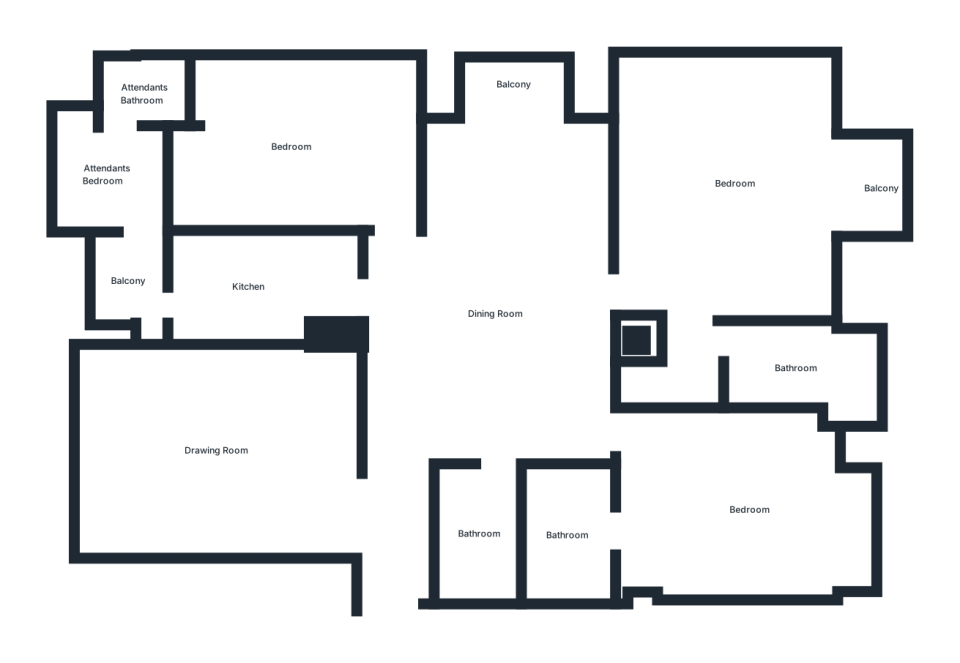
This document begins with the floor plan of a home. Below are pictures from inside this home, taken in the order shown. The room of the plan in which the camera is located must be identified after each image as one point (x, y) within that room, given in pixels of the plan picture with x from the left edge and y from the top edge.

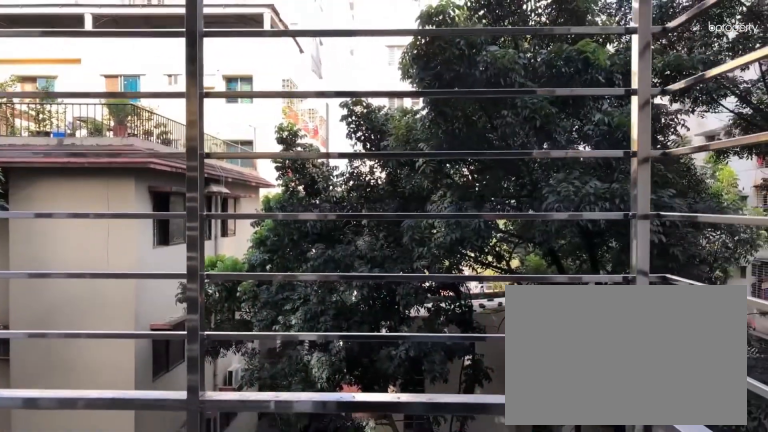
(886, 189)
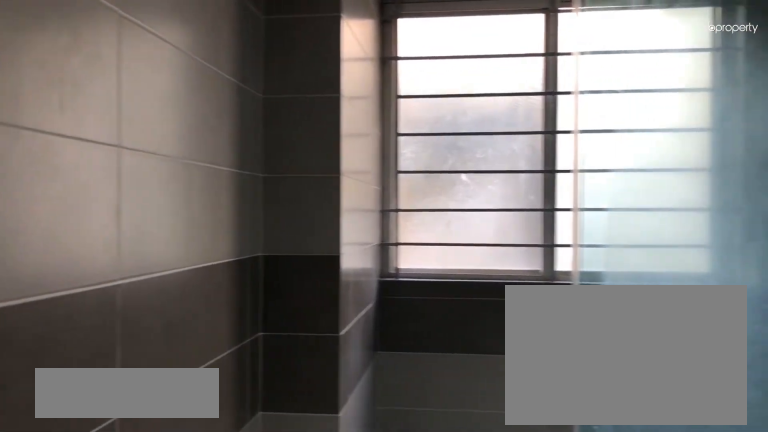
(806, 369)
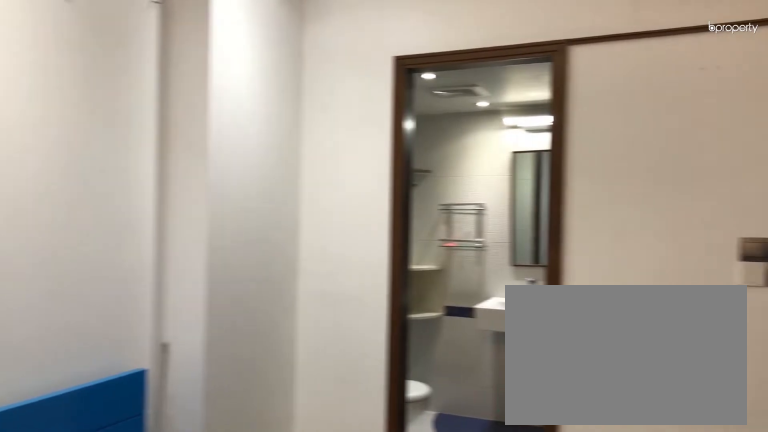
(749, 512)
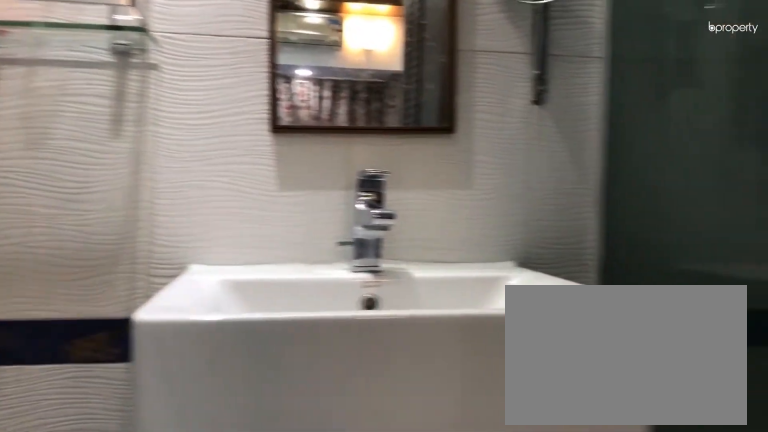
(565, 534)
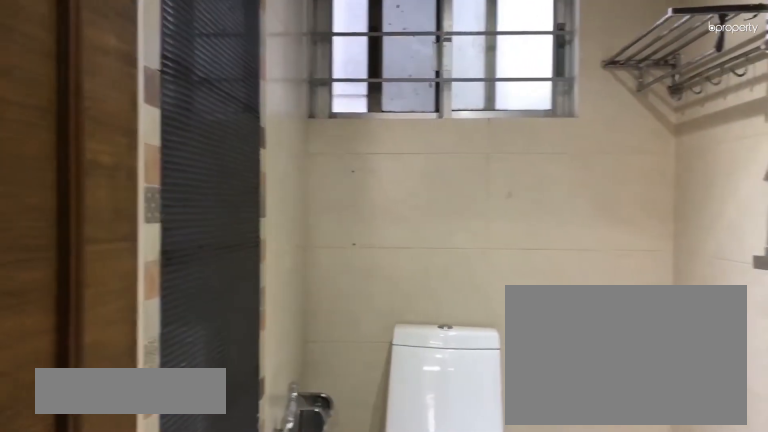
(478, 534)
